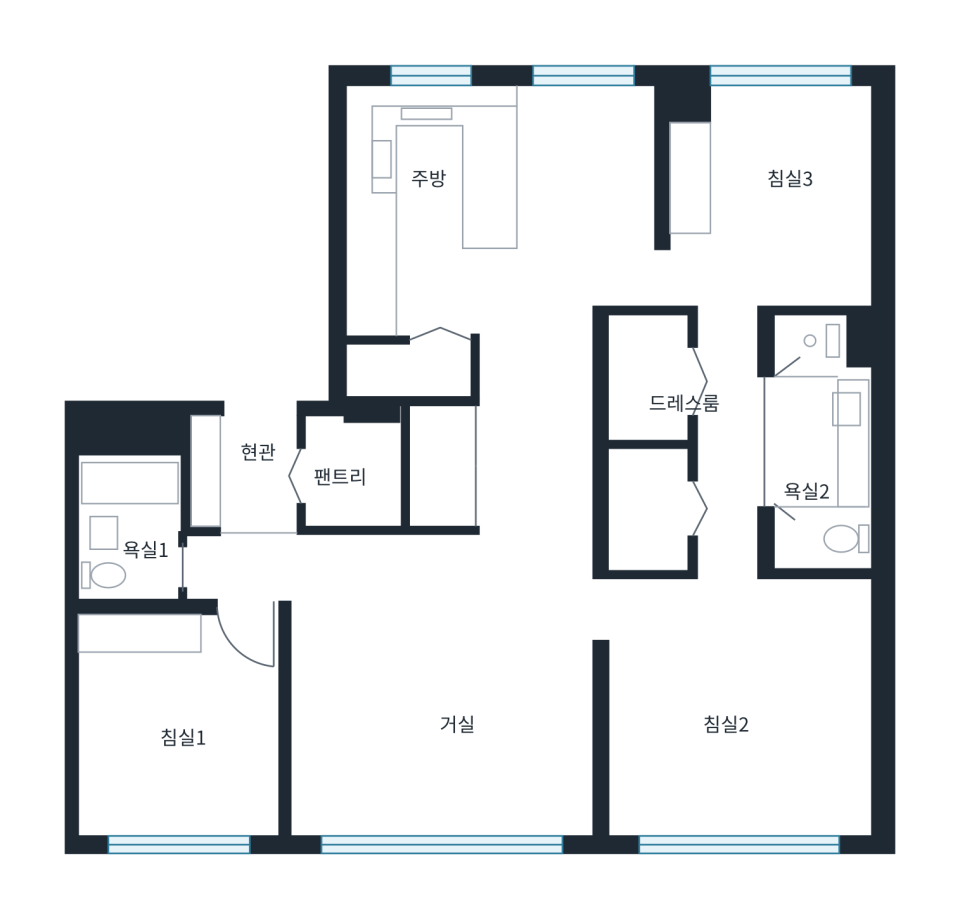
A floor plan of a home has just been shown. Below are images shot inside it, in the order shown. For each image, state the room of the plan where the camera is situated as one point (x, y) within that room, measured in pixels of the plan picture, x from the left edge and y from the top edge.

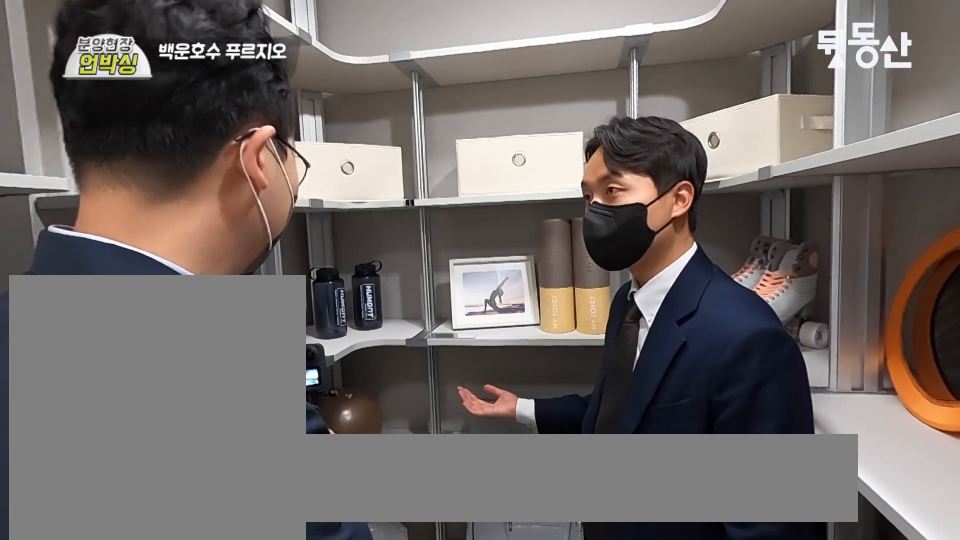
(249, 480)
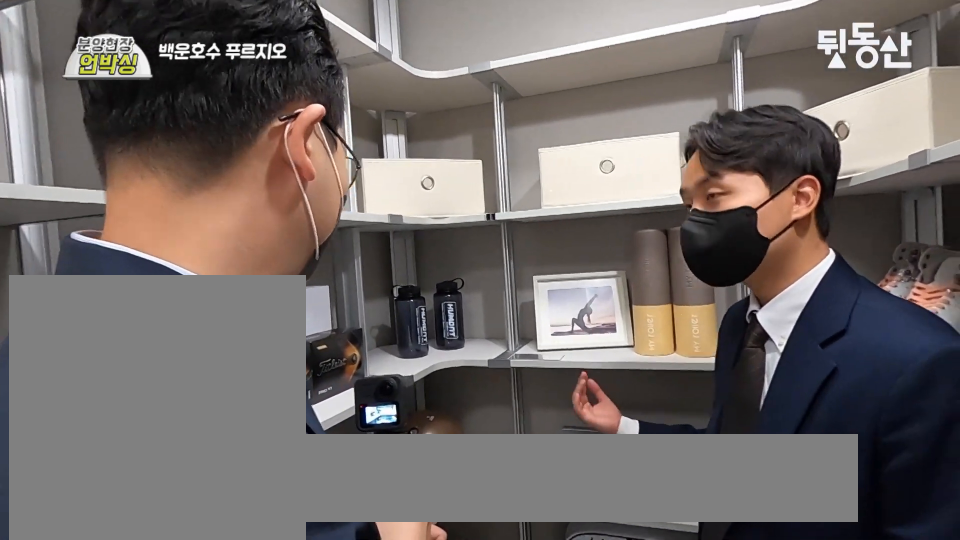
(249, 480)
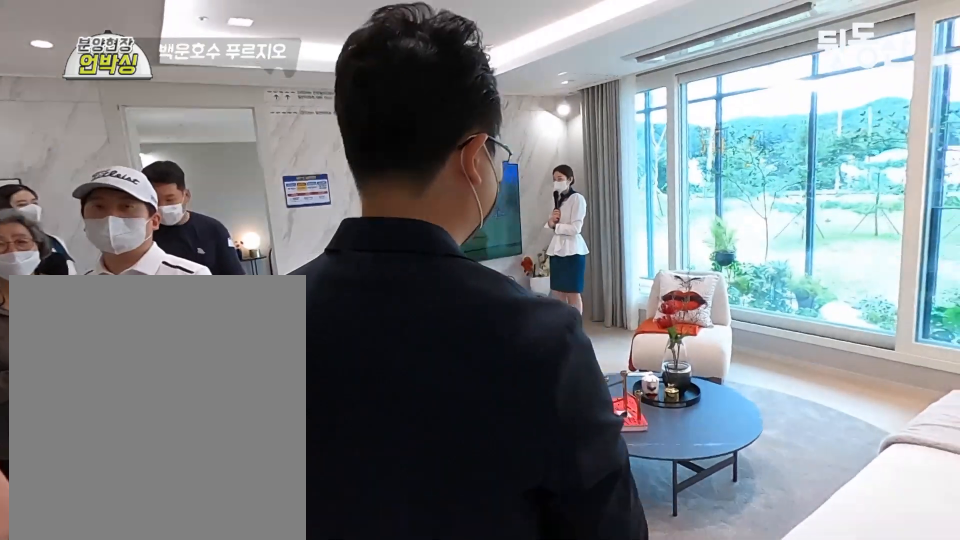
(461, 750)
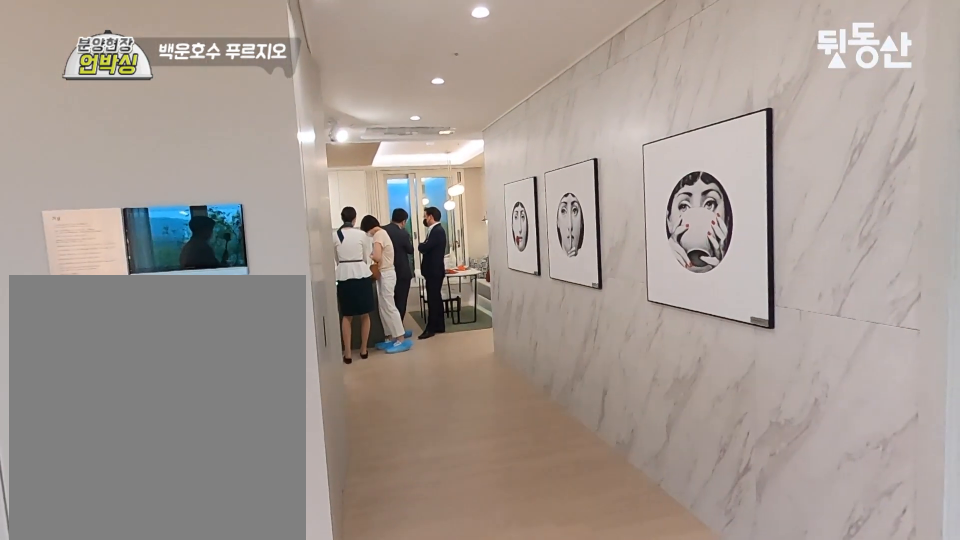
(462, 750)
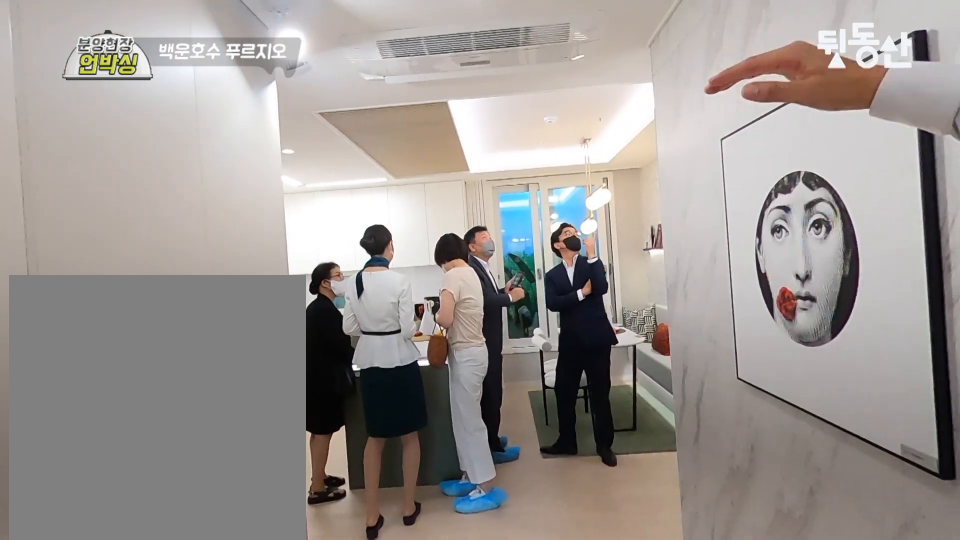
(537, 486)
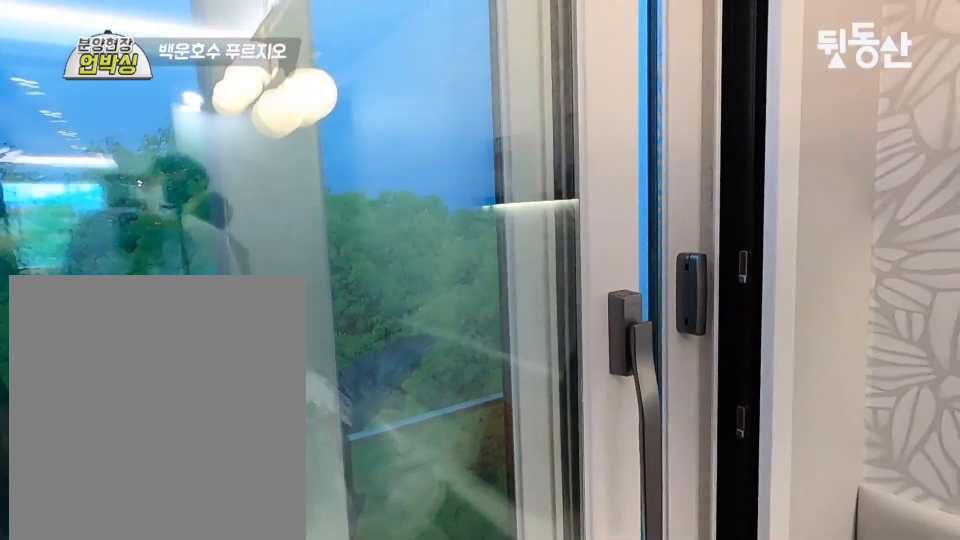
(581, 229)
